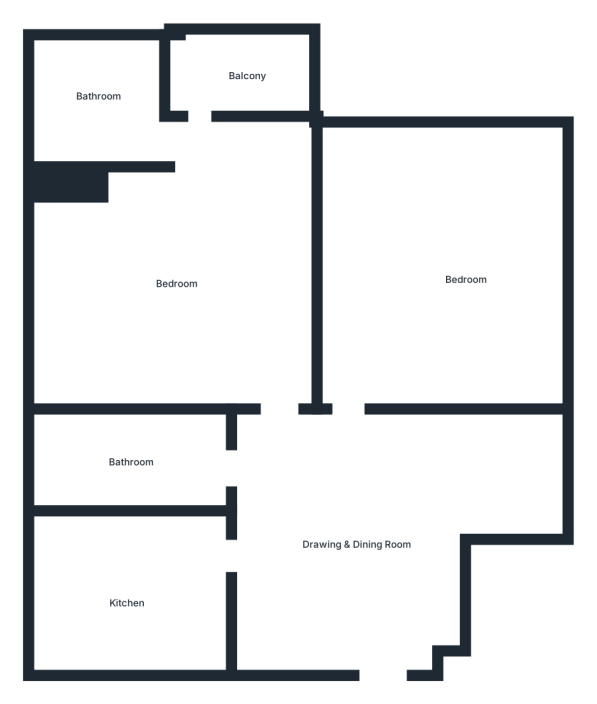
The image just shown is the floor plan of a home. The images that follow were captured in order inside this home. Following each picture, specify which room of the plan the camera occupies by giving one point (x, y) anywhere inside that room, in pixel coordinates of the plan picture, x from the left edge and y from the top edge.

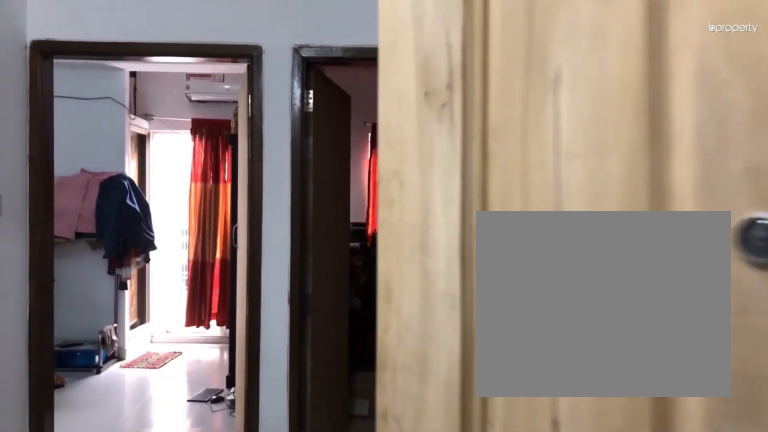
(386, 654)
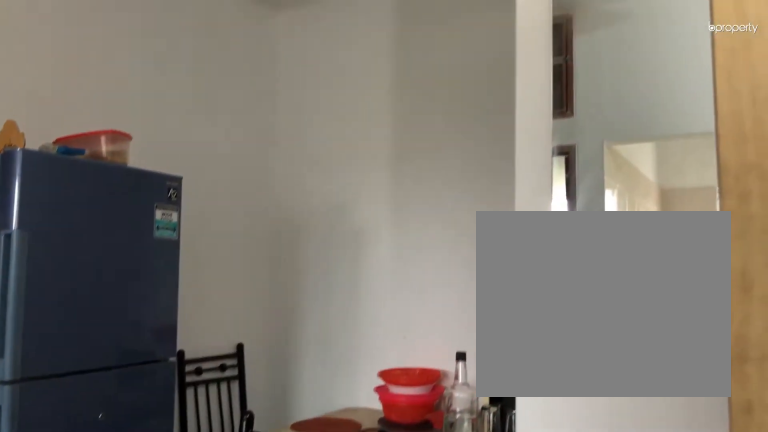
(348, 516)
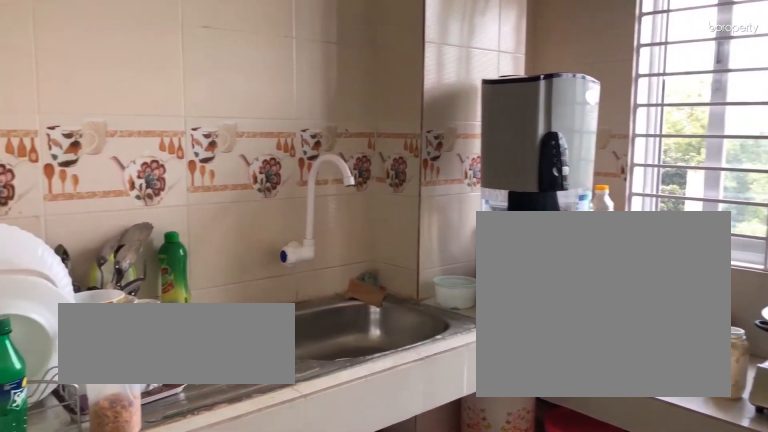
(120, 584)
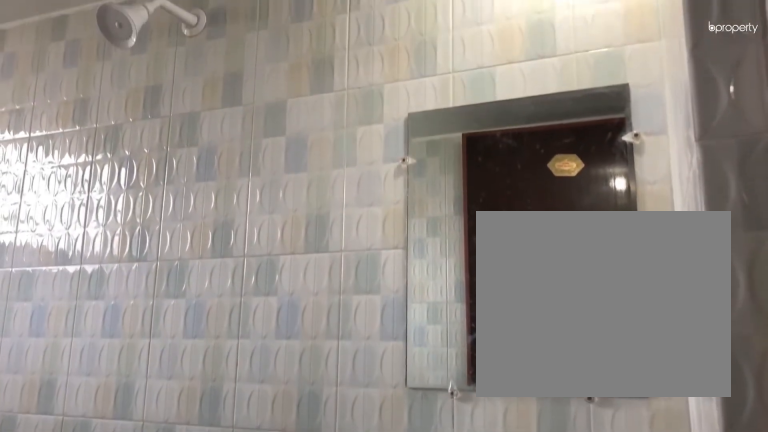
(141, 459)
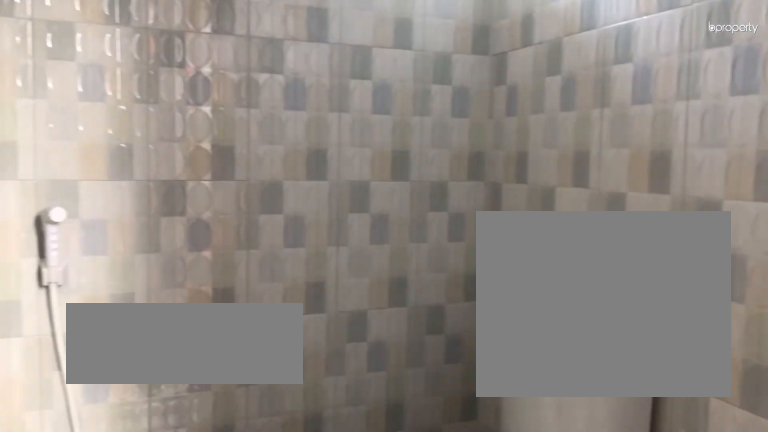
(105, 104)
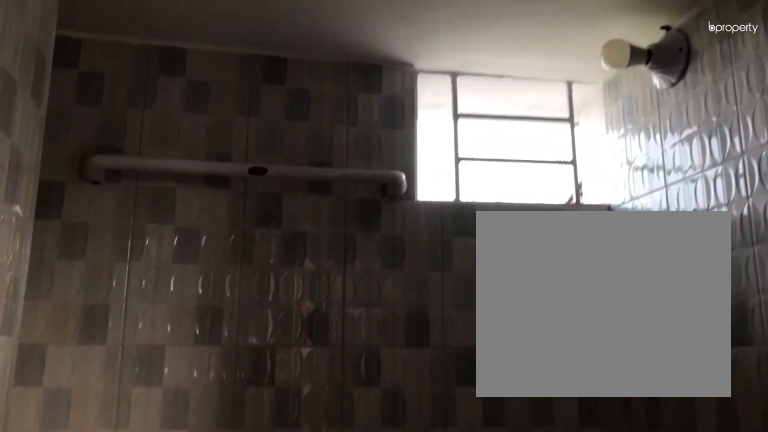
(105, 104)
